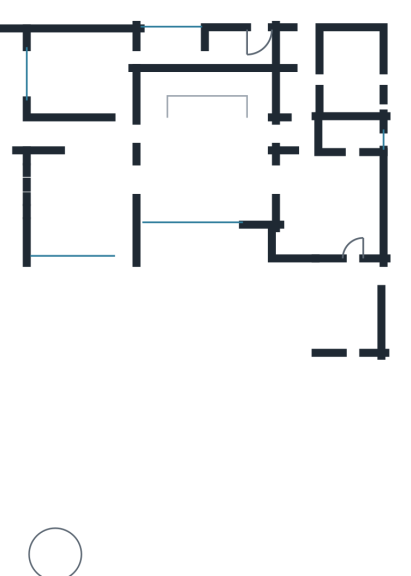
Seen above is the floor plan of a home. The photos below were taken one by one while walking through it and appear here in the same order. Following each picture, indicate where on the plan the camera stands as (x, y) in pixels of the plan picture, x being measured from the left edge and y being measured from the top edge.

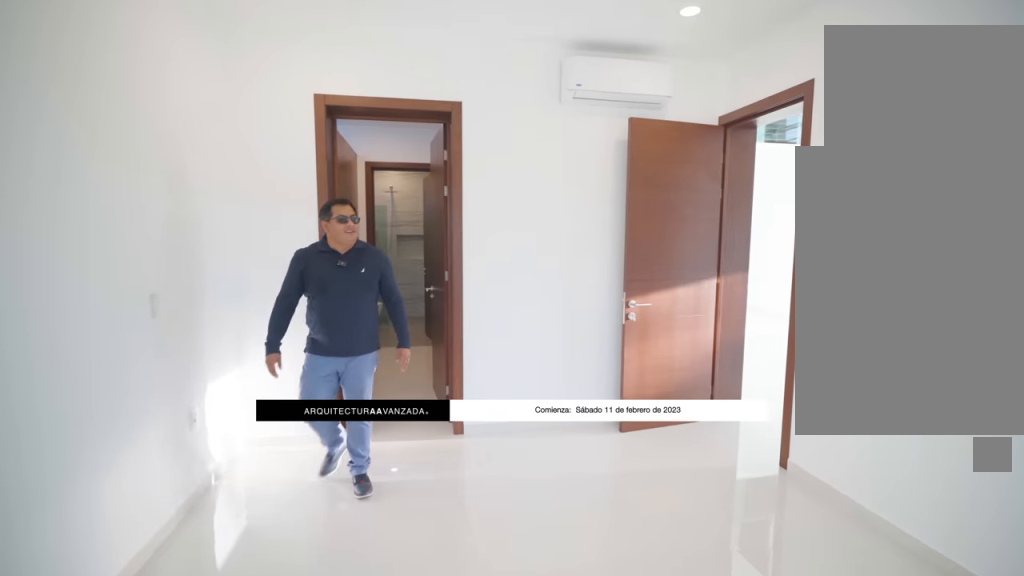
(59, 87)
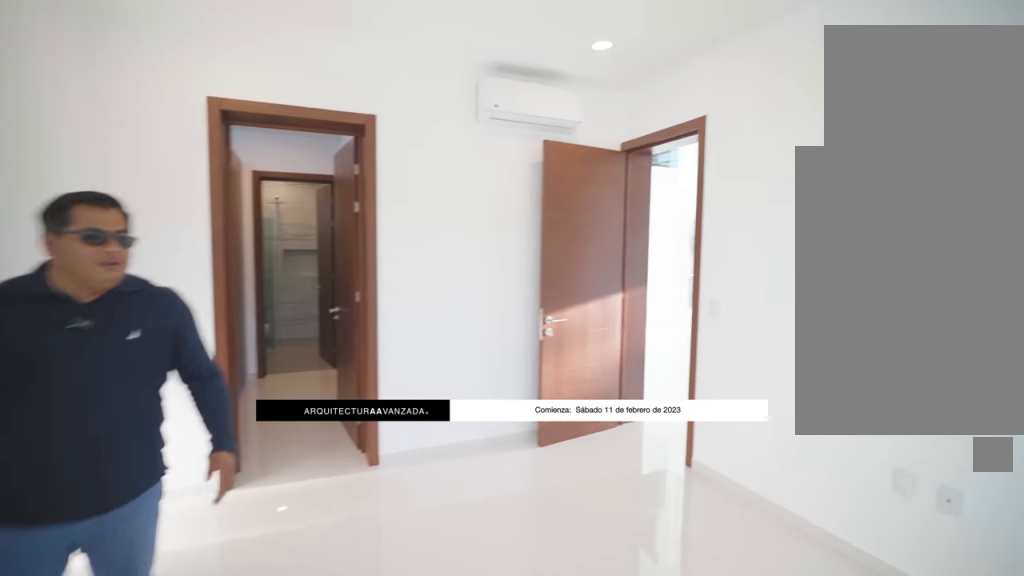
(75, 87)
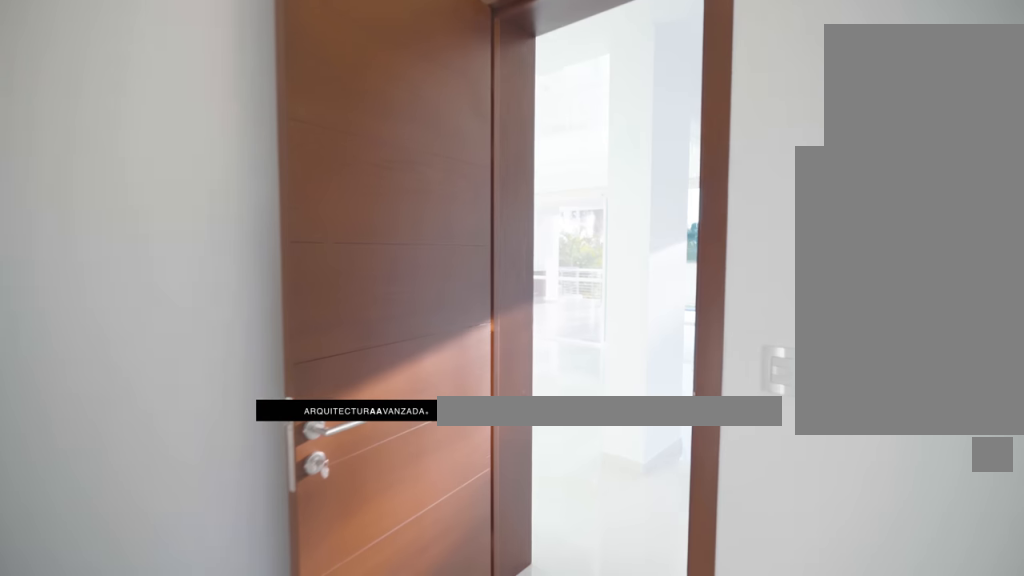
(124, 106)
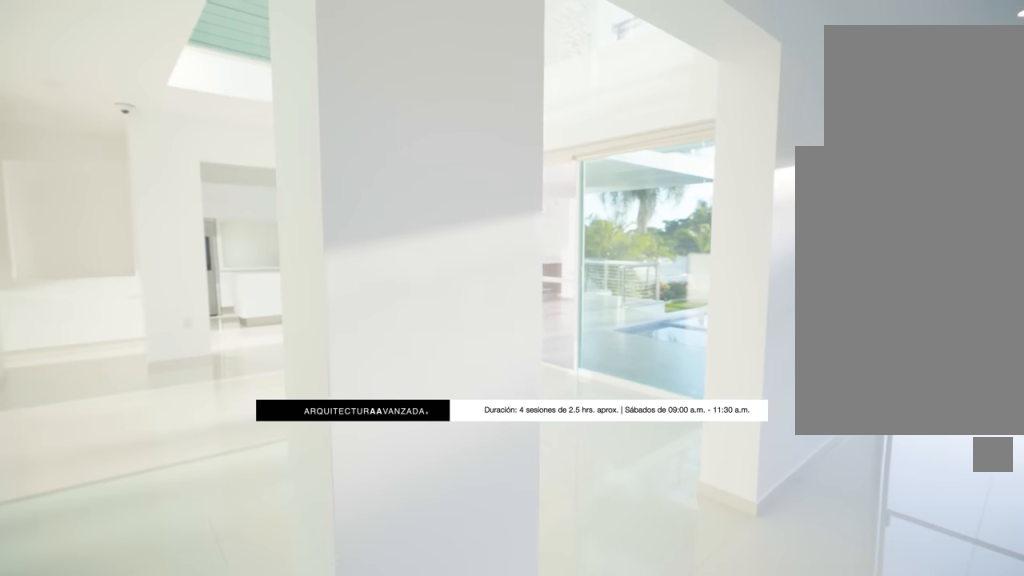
(121, 162)
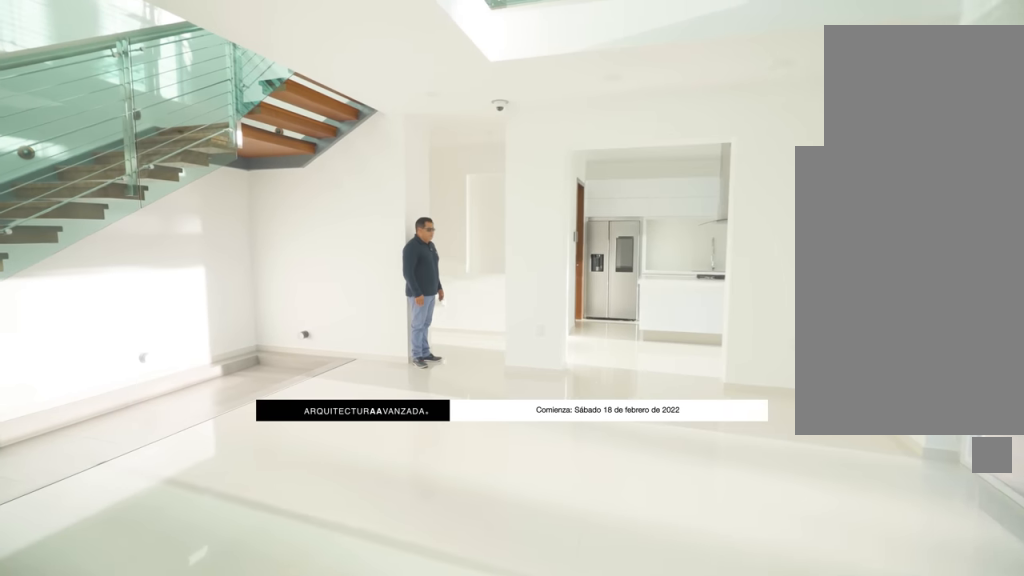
(235, 161)
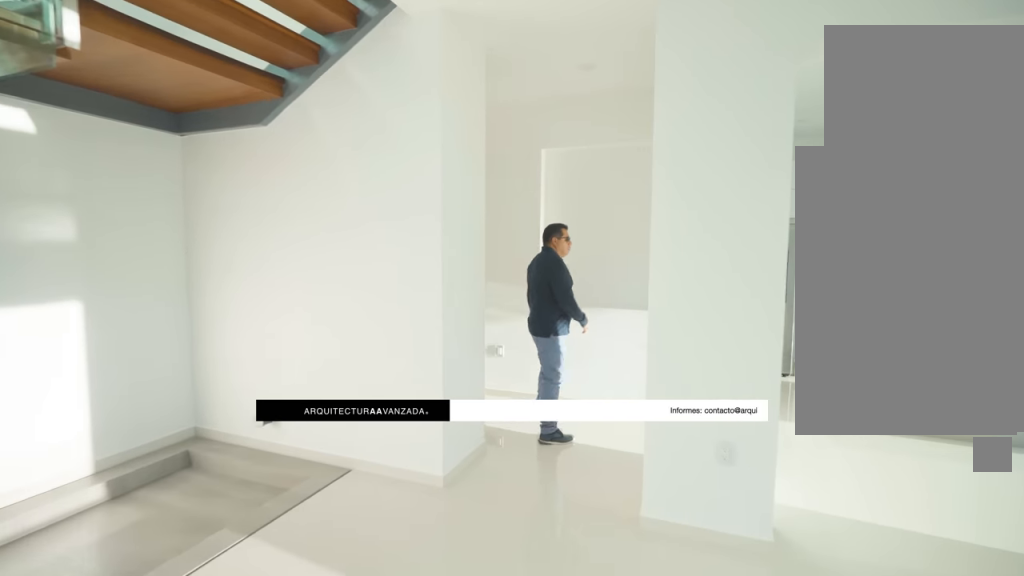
(278, 132)
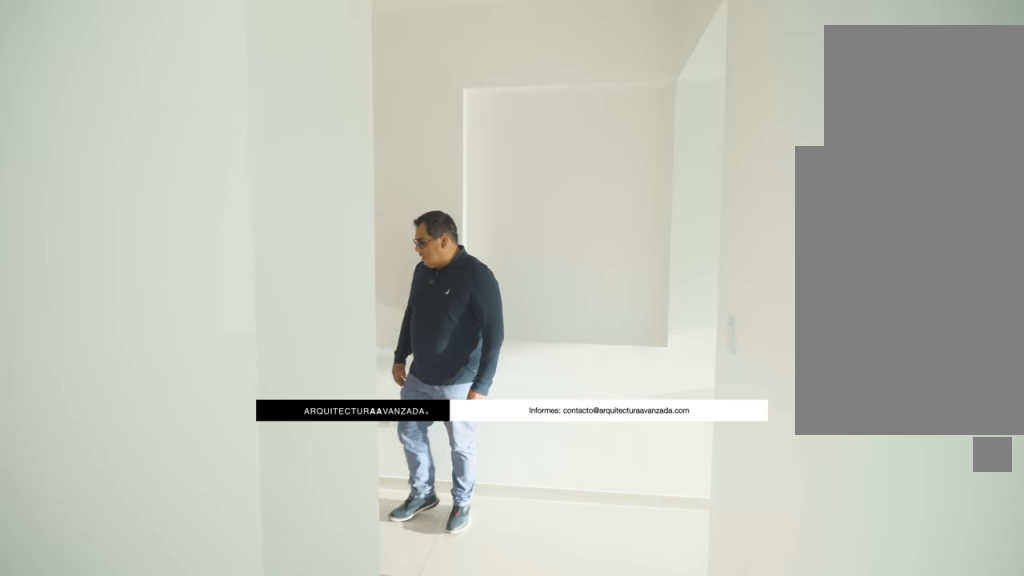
(301, 130)
